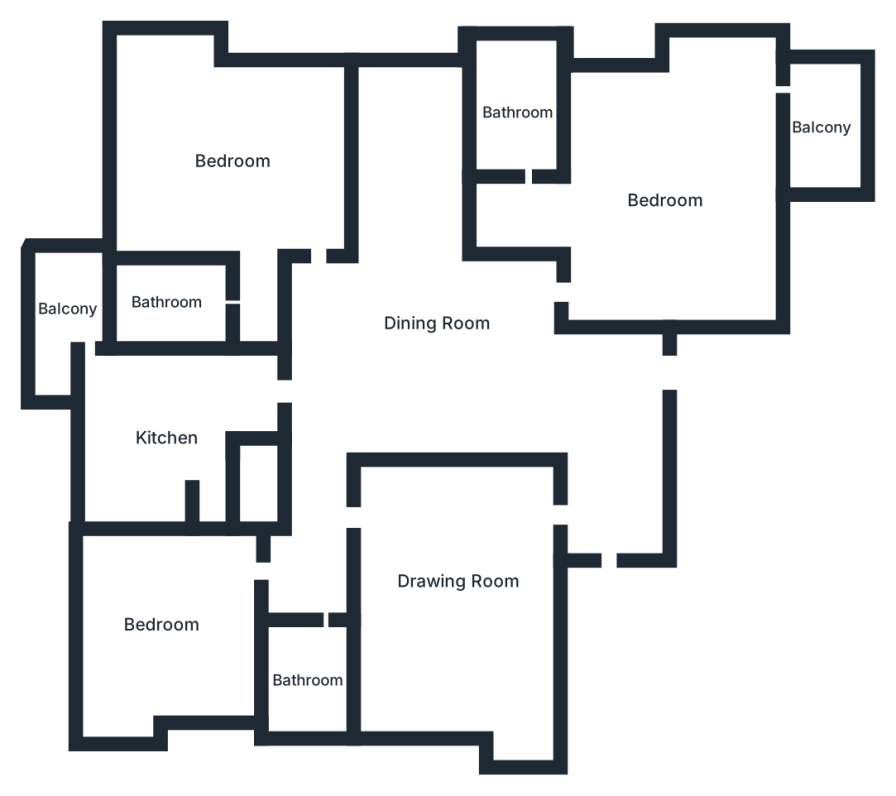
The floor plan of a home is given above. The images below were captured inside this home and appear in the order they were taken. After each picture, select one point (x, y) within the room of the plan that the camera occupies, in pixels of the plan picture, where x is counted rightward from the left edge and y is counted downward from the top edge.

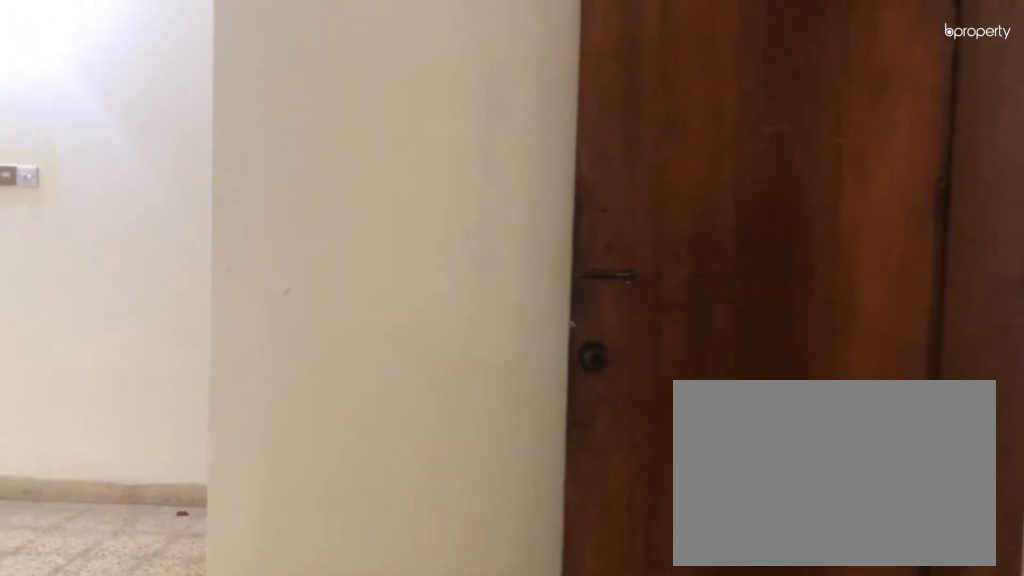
(608, 487)
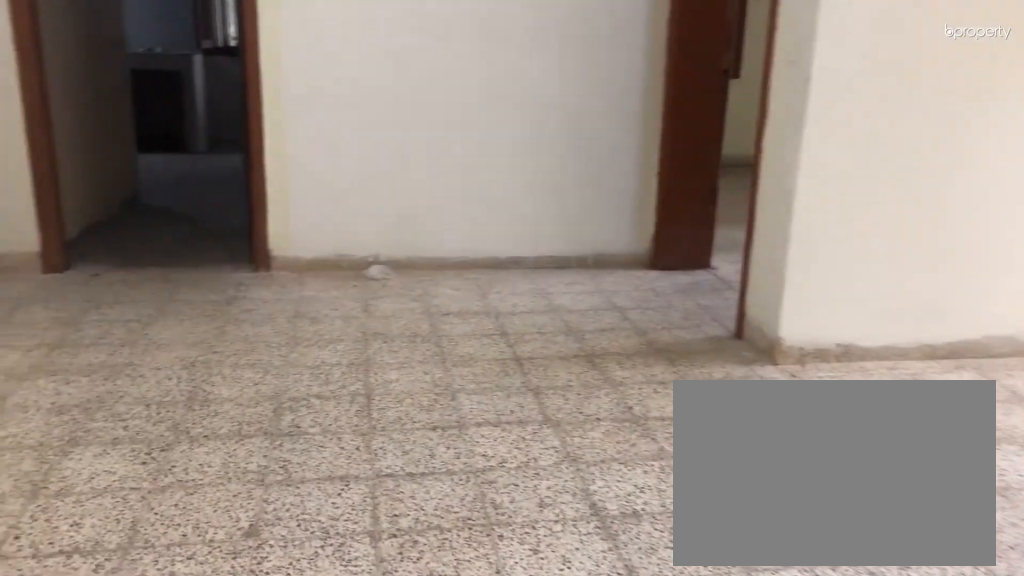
(429, 320)
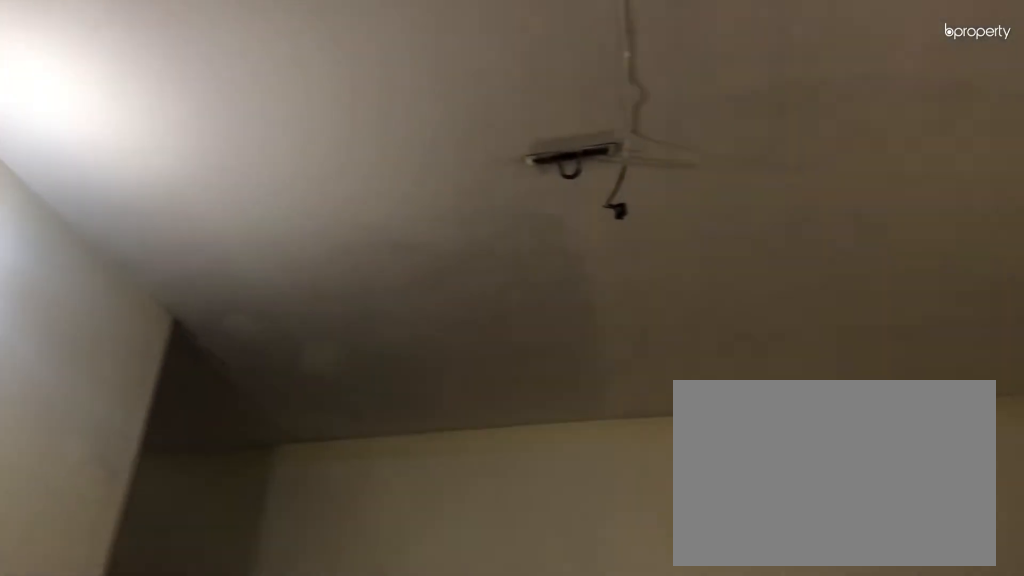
(429, 320)
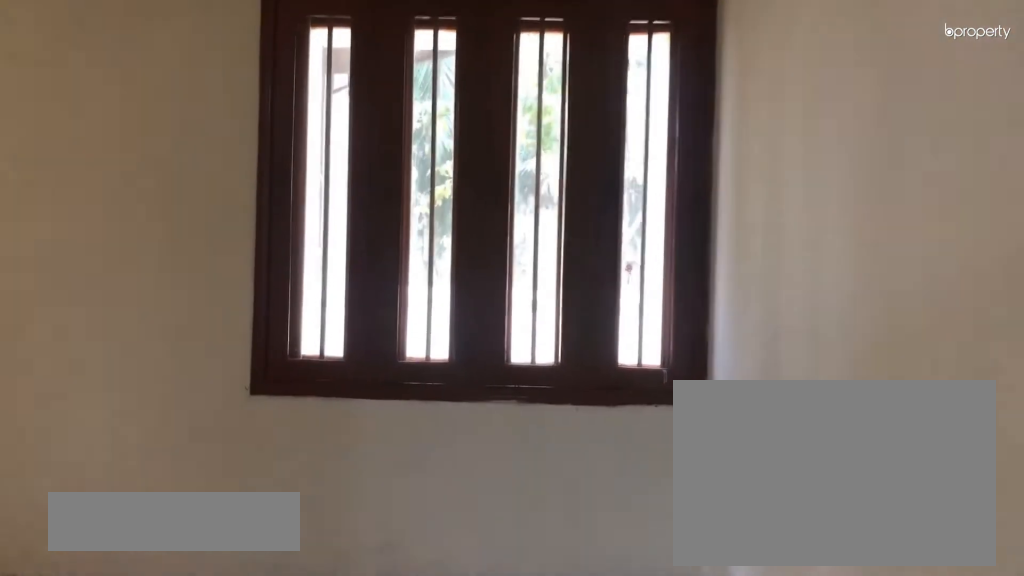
(662, 203)
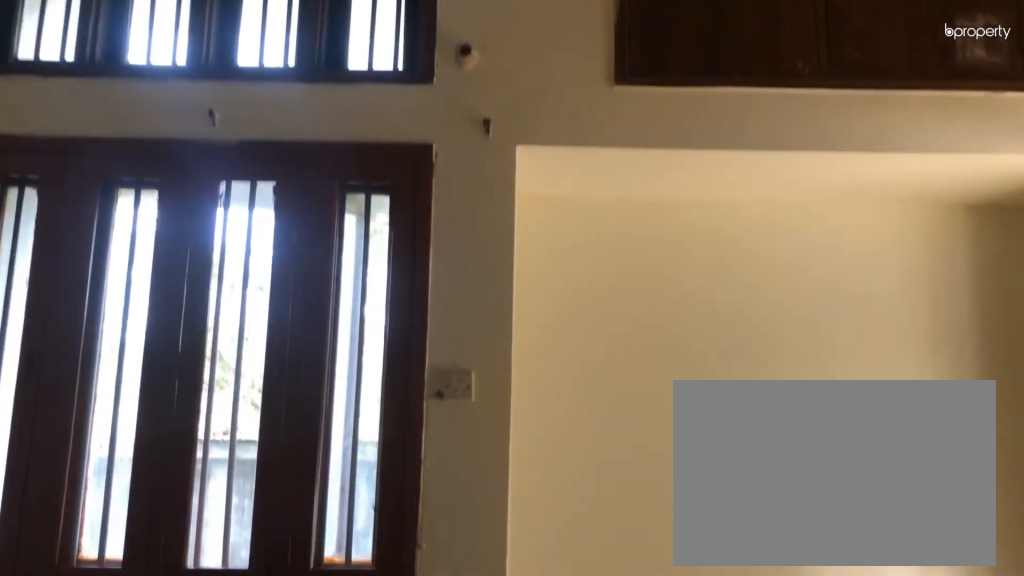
(662, 203)
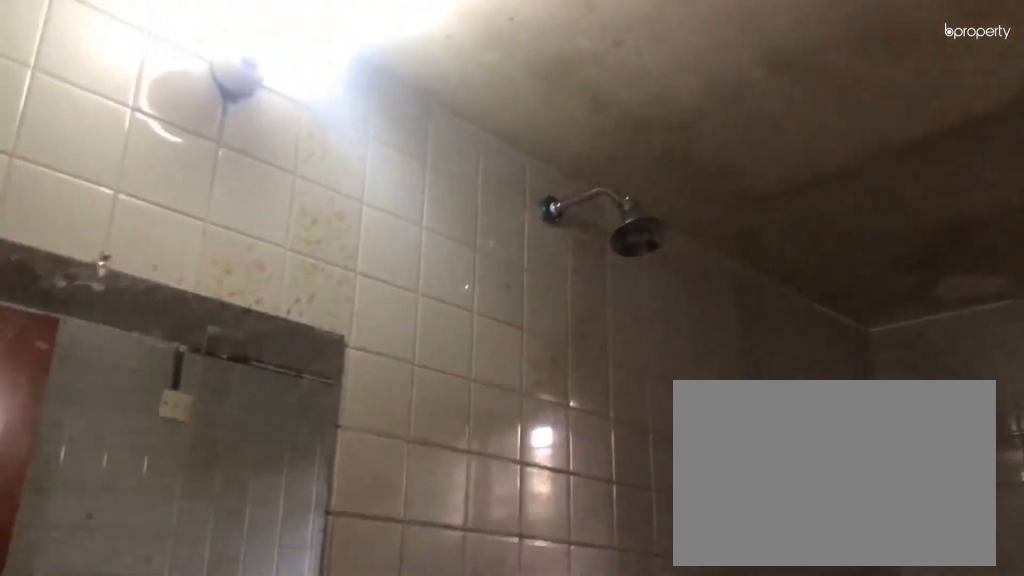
(517, 116)
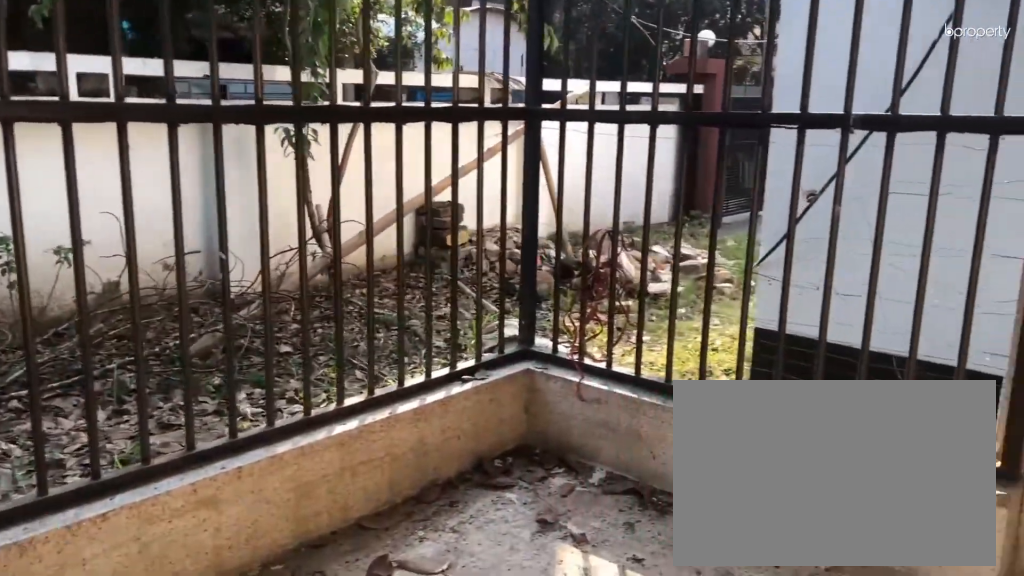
(826, 122)
